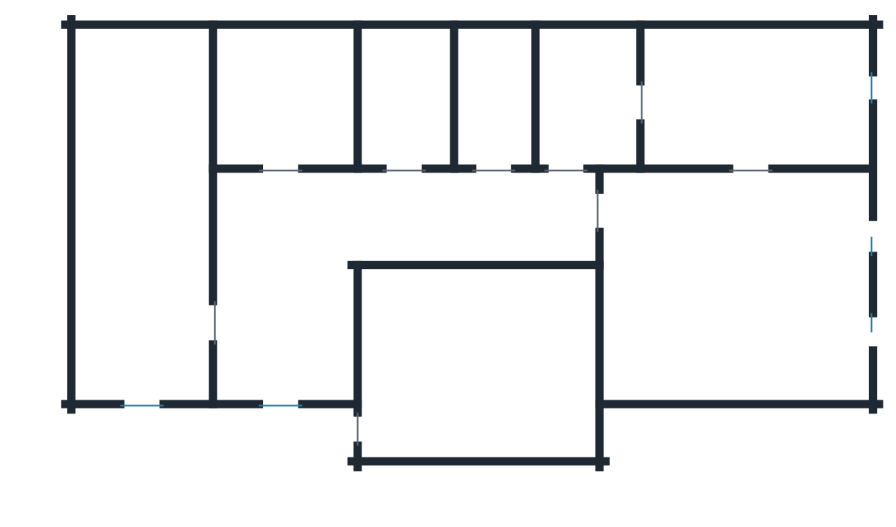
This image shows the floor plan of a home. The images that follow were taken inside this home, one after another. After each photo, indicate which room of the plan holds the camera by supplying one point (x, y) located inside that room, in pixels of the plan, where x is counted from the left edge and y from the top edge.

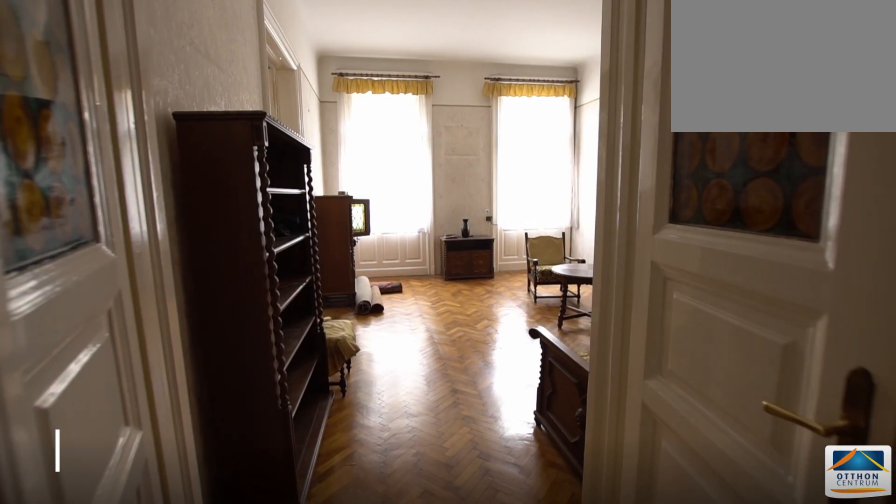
(740, 292)
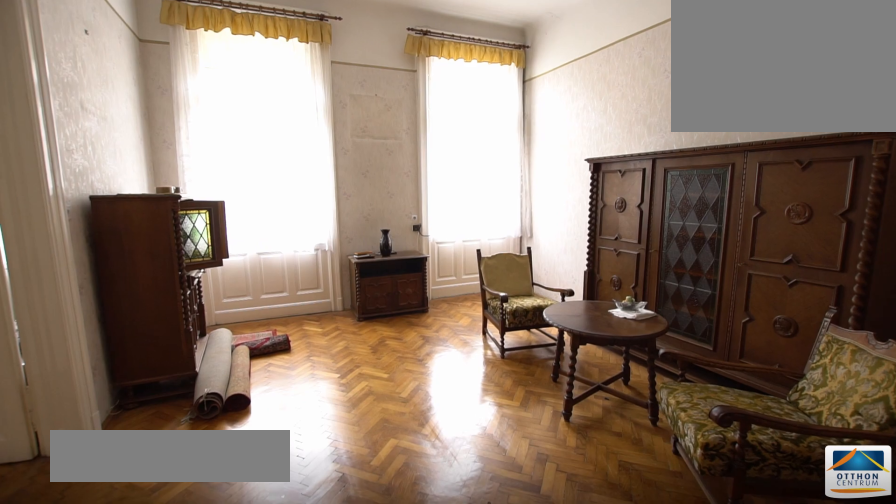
(740, 292)
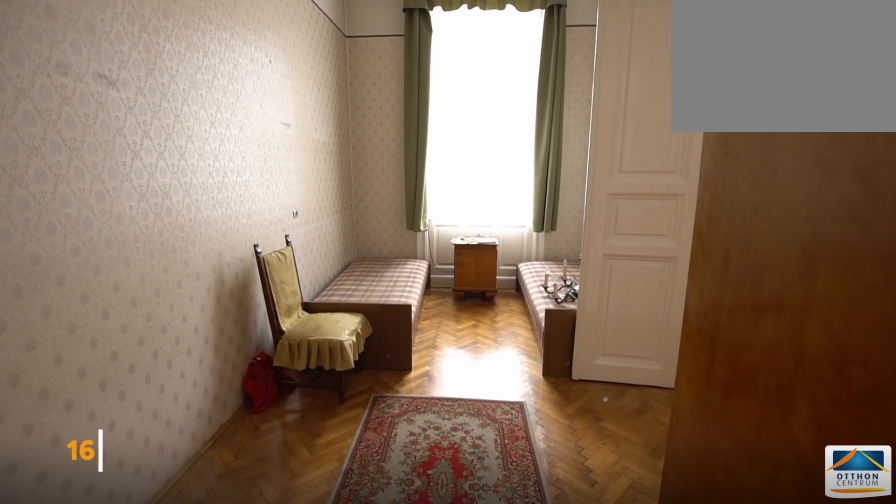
(753, 96)
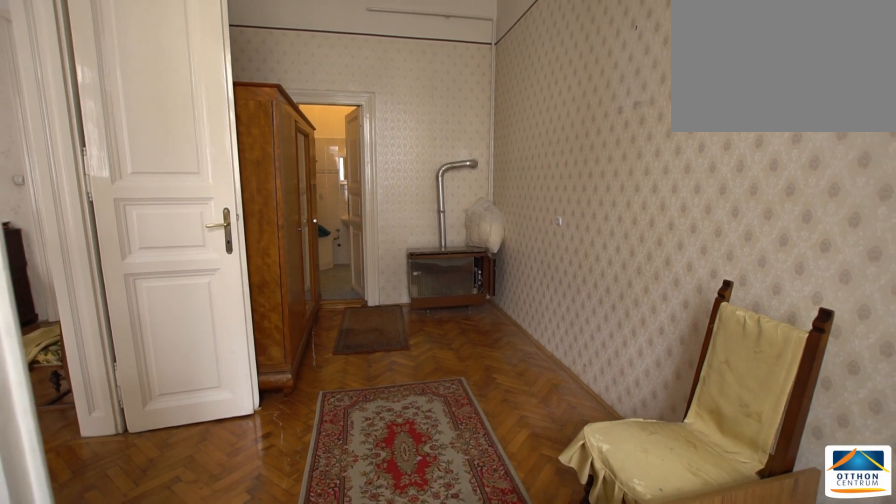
(752, 96)
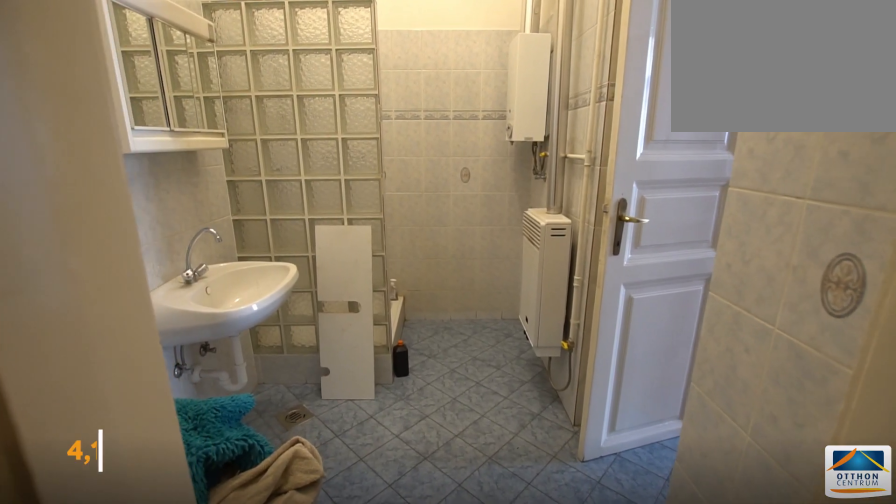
(585, 96)
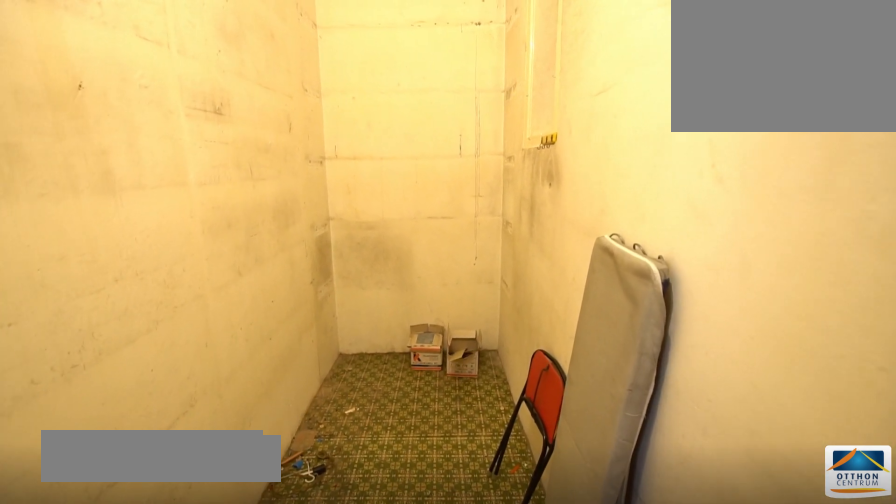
(487, 96)
